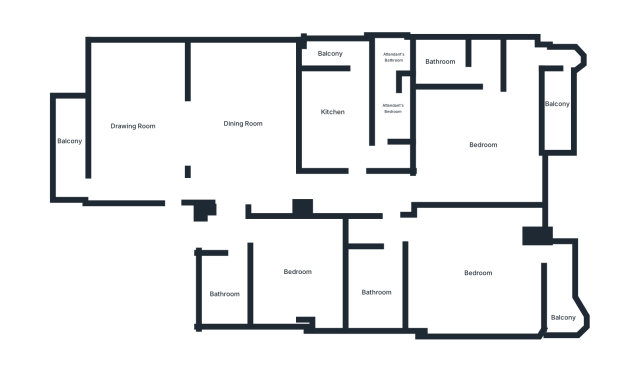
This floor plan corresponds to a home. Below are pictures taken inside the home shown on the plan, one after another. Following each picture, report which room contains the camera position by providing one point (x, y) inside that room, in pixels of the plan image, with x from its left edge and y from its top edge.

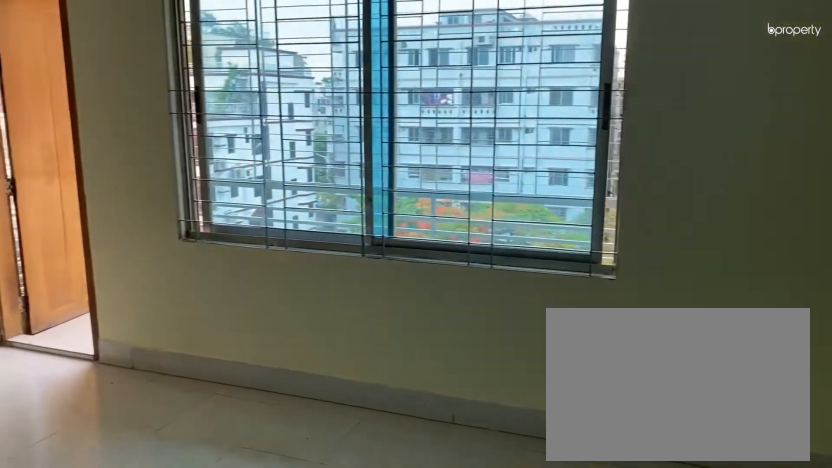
(141, 120)
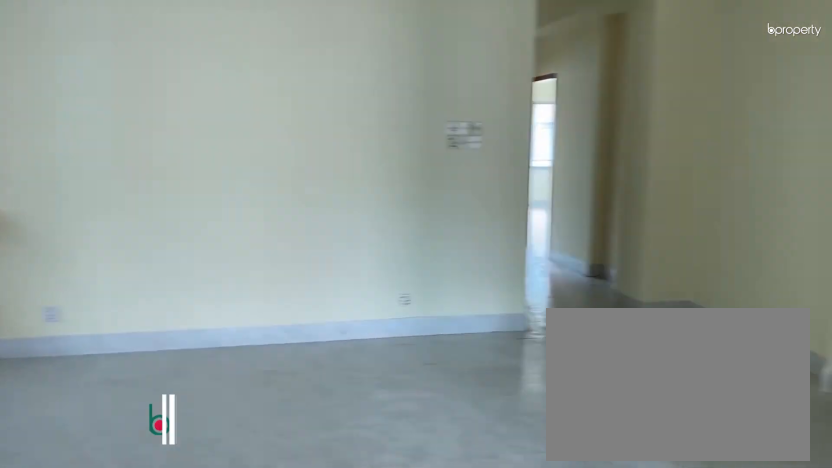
(245, 123)
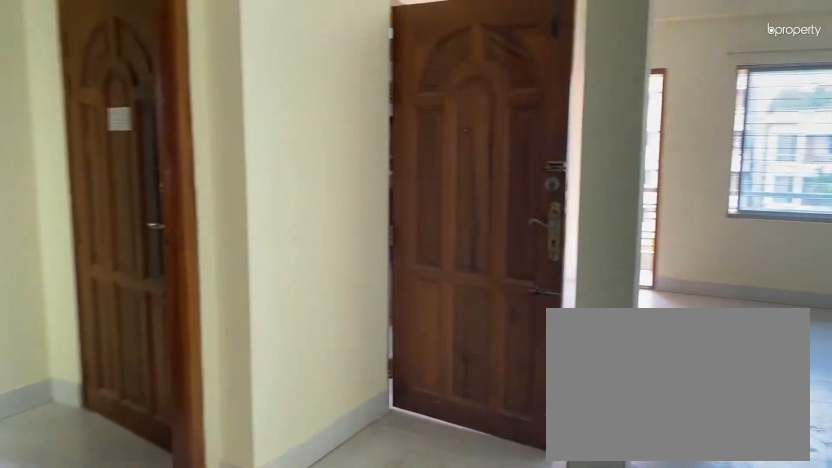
(245, 123)
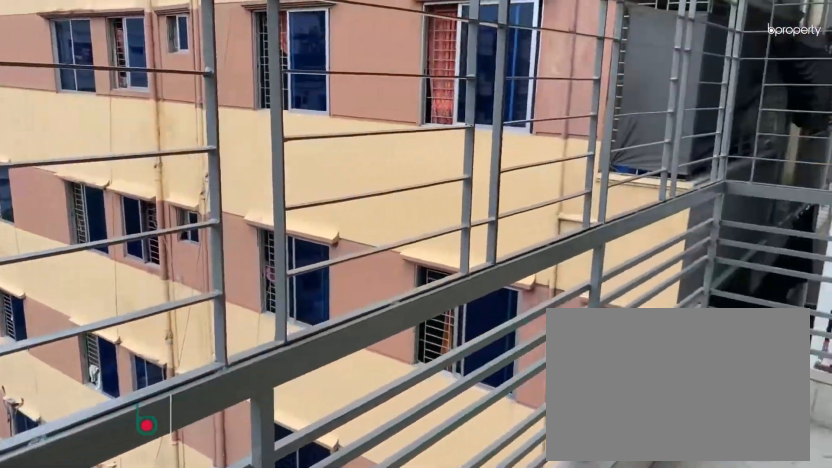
(71, 142)
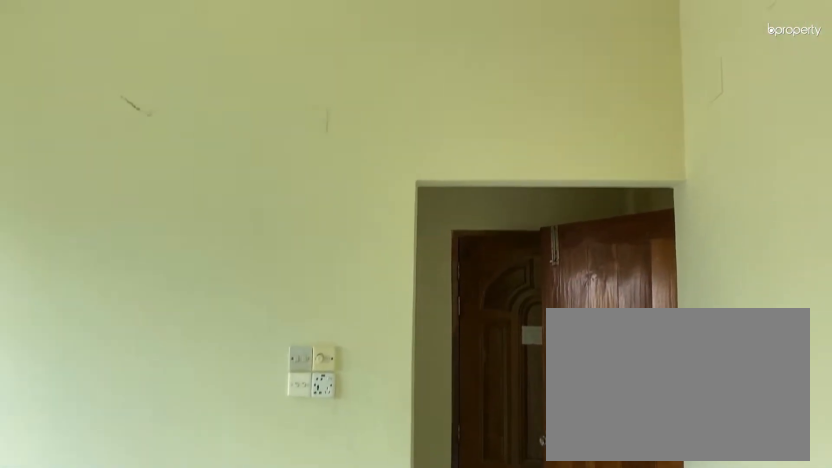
(296, 271)
